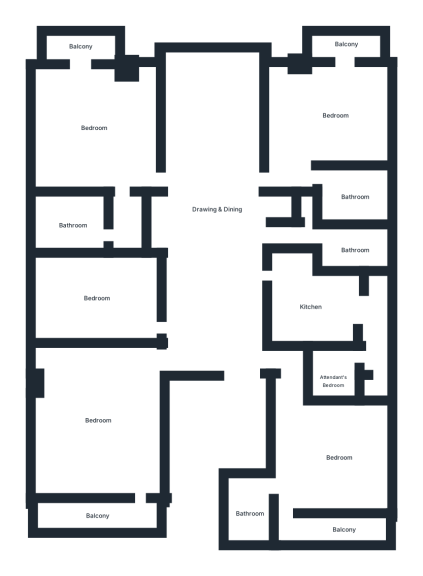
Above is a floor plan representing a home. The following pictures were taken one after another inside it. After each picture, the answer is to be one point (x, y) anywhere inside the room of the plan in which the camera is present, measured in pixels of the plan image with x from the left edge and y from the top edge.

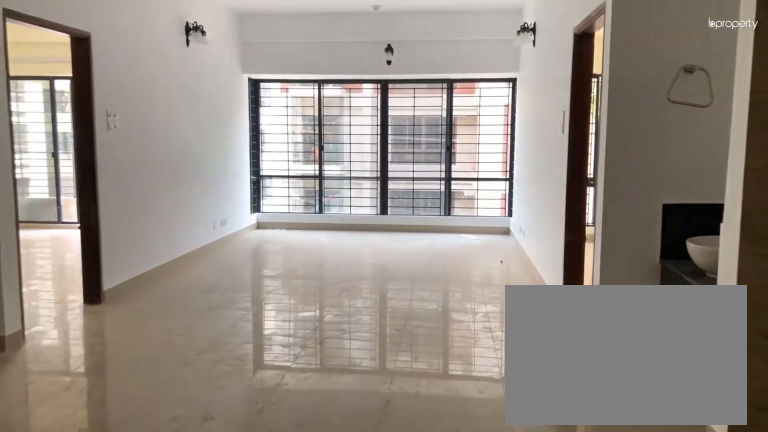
(212, 236)
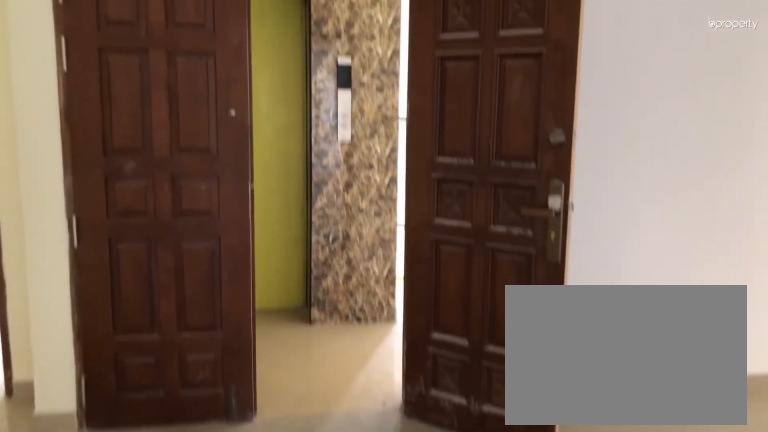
(212, 236)
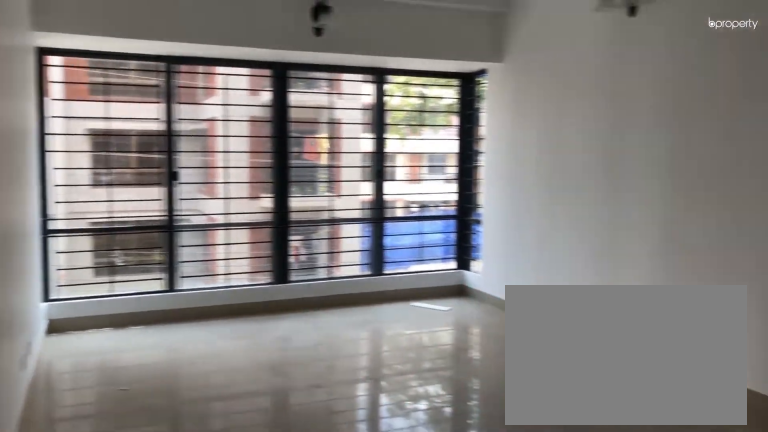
(210, 148)
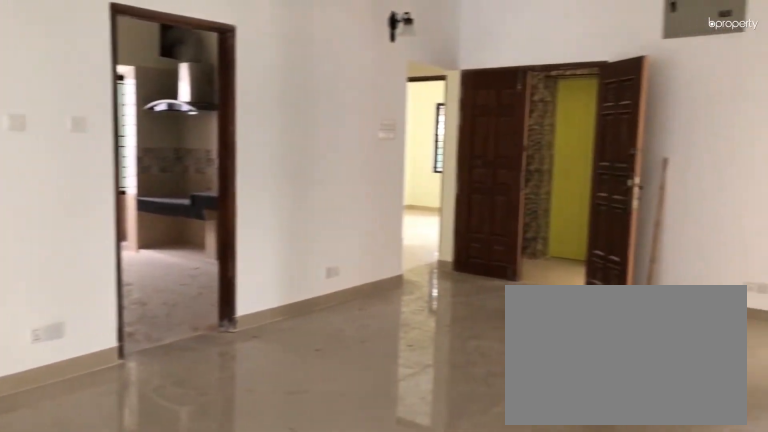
(214, 260)
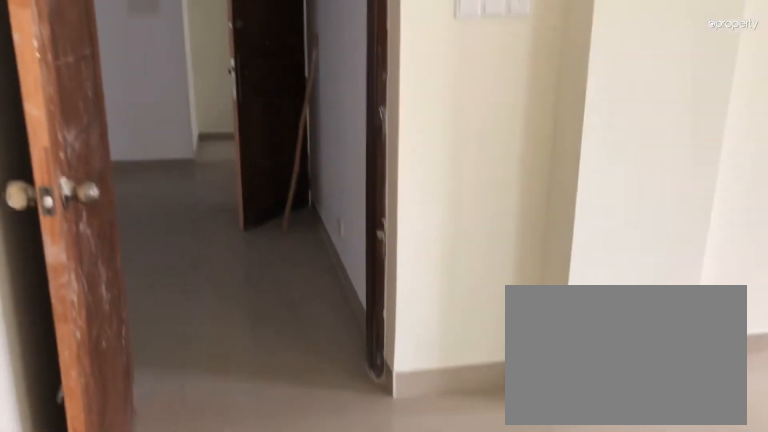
(97, 417)
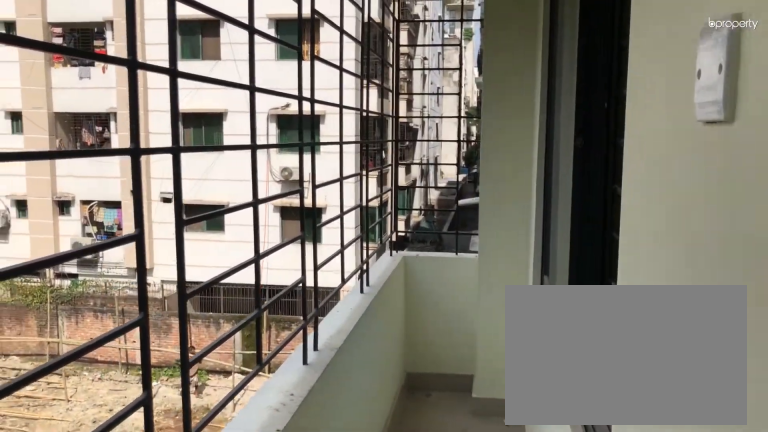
(95, 512)
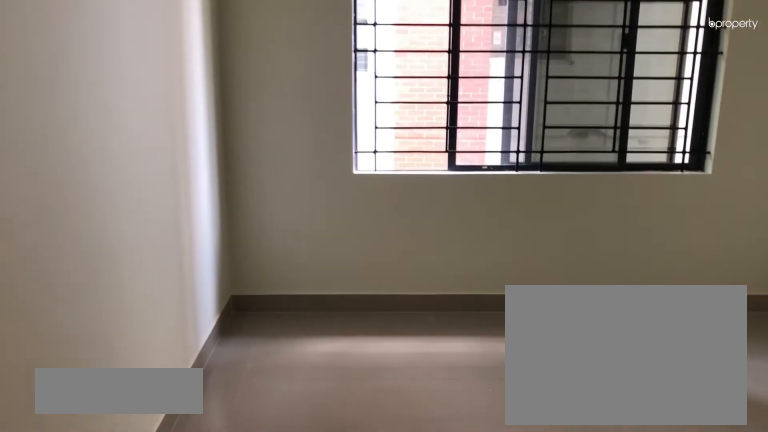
(94, 298)
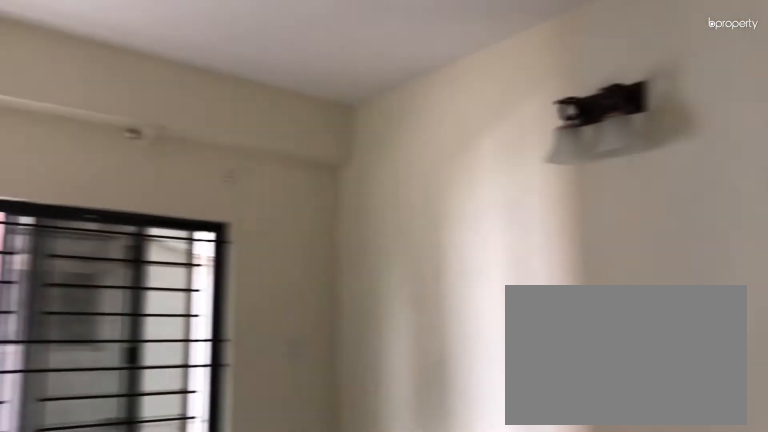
(95, 298)
